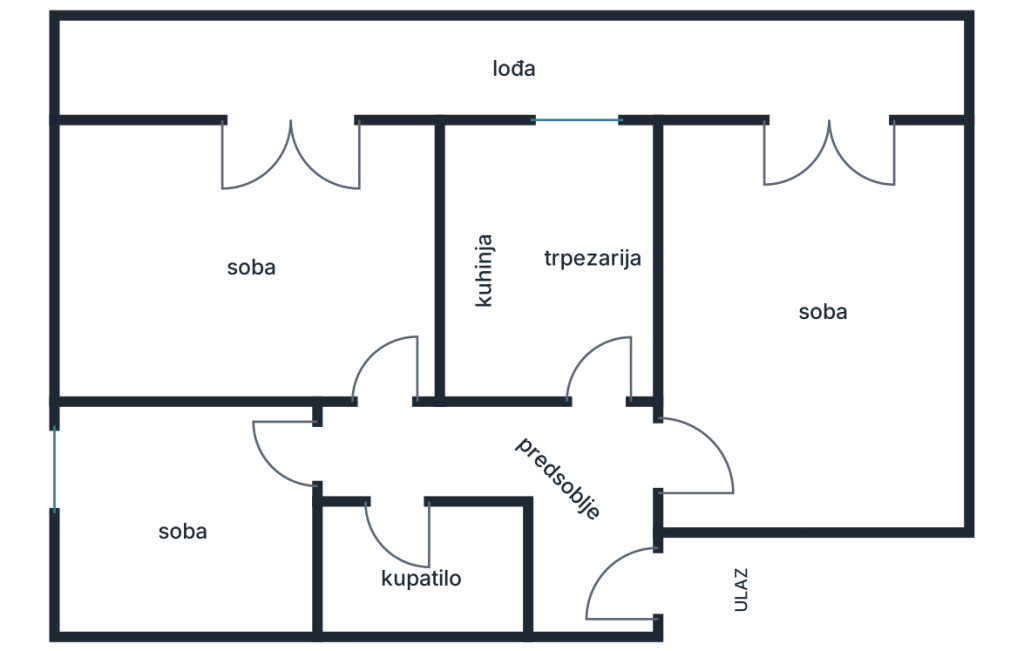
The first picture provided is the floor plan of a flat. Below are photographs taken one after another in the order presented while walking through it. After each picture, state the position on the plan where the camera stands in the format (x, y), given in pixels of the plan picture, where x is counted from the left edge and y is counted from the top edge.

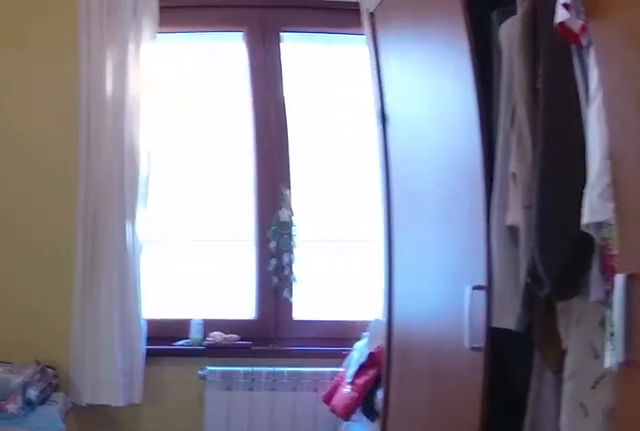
(290, 451)
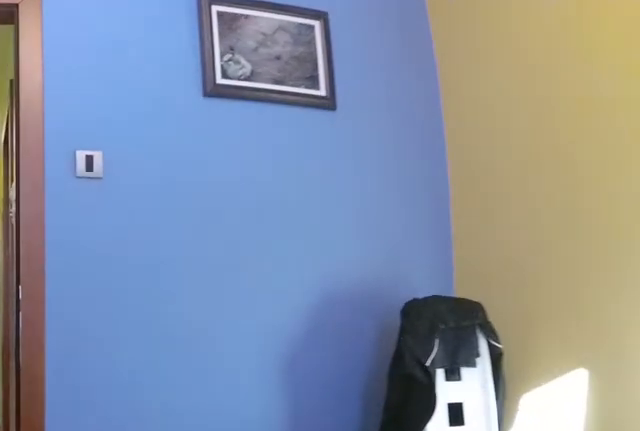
(170, 450)
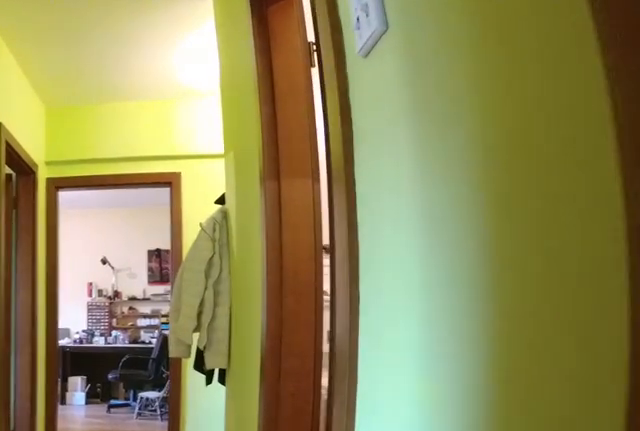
(292, 451)
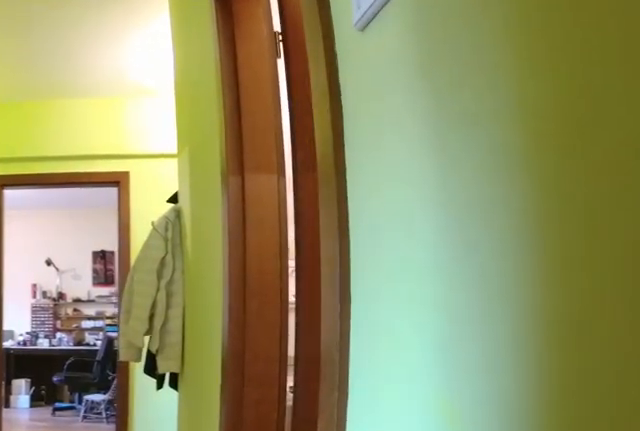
(298, 451)
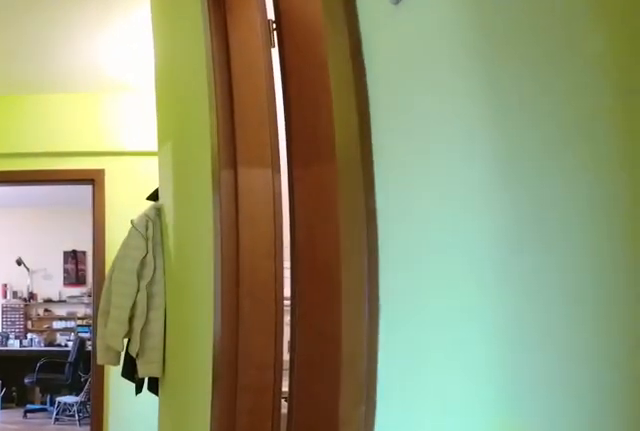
(302, 451)
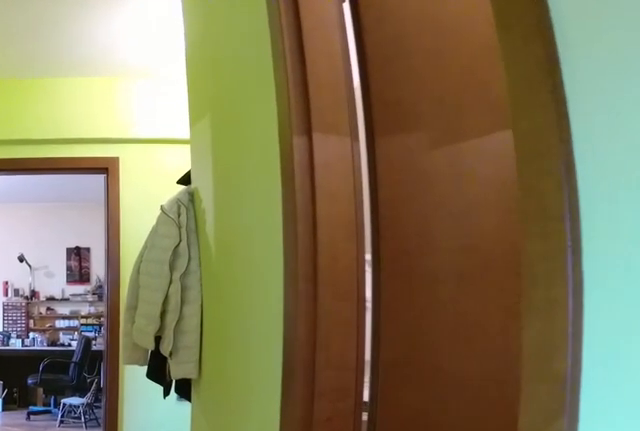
(327, 454)
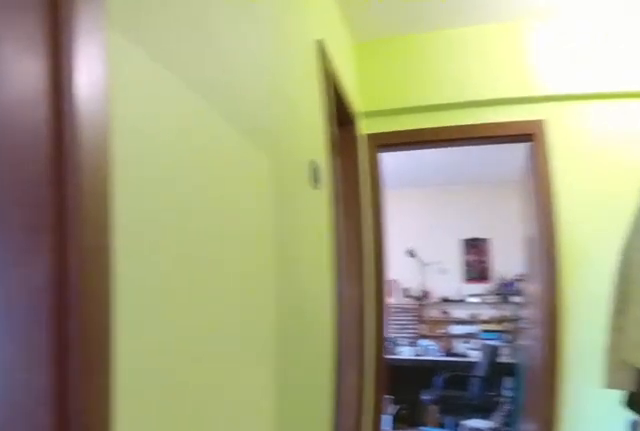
(334, 449)
